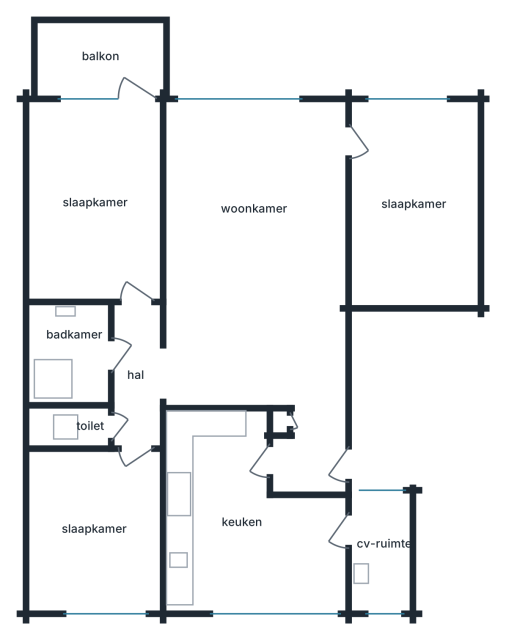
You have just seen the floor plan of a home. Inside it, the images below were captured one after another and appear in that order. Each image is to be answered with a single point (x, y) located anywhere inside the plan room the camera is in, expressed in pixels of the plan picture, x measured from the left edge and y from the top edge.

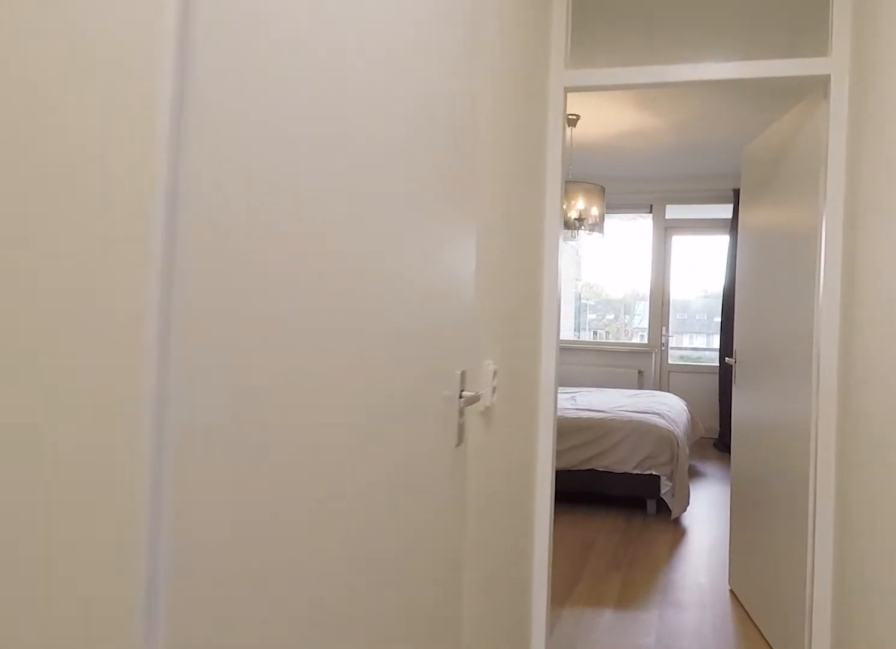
(135, 375)
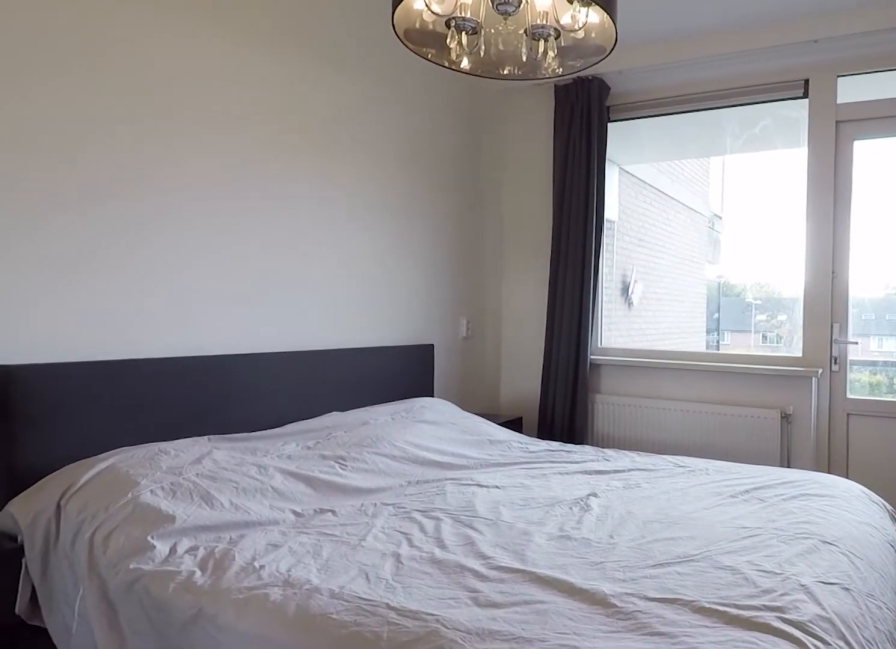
(95, 202)
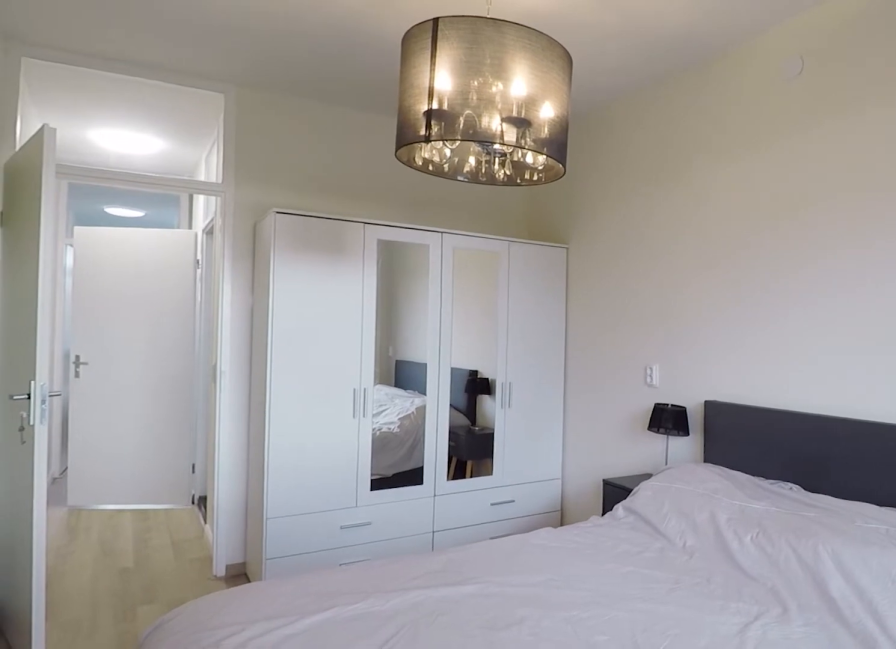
(95, 202)
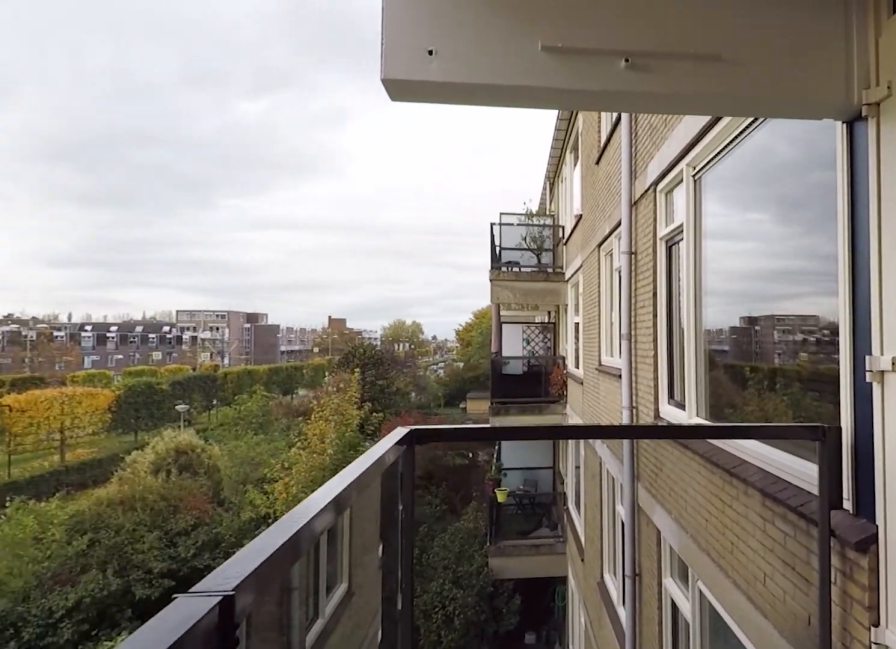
(101, 56)
